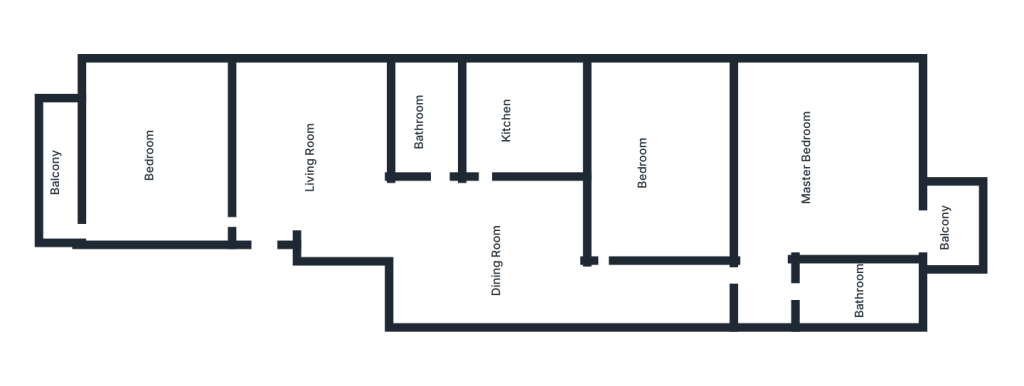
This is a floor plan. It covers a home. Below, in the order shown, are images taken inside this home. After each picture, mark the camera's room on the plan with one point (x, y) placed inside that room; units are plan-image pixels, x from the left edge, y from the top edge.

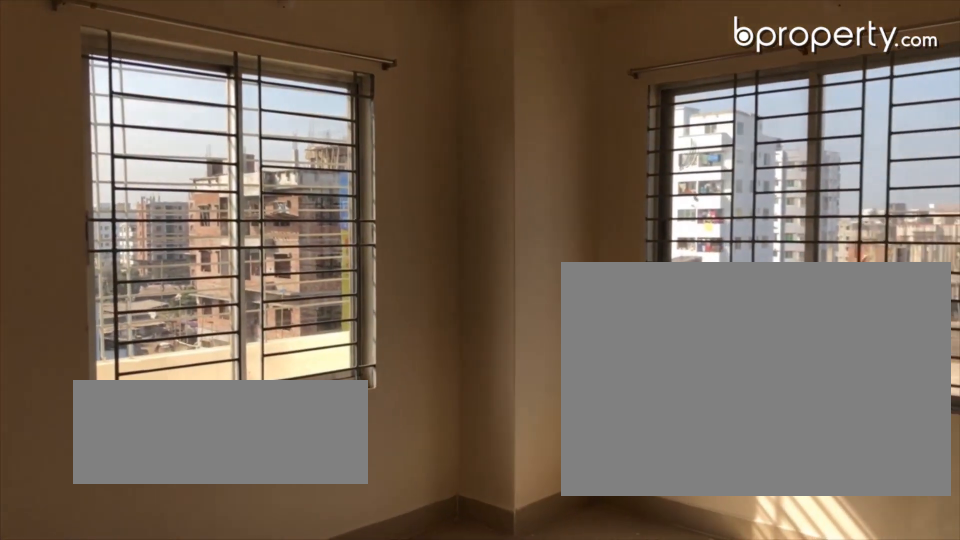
(167, 159)
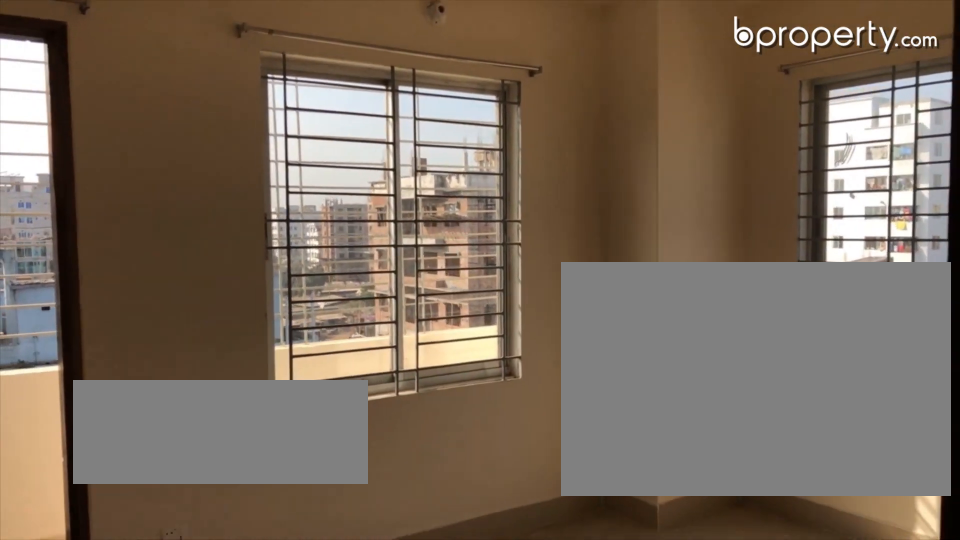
(165, 151)
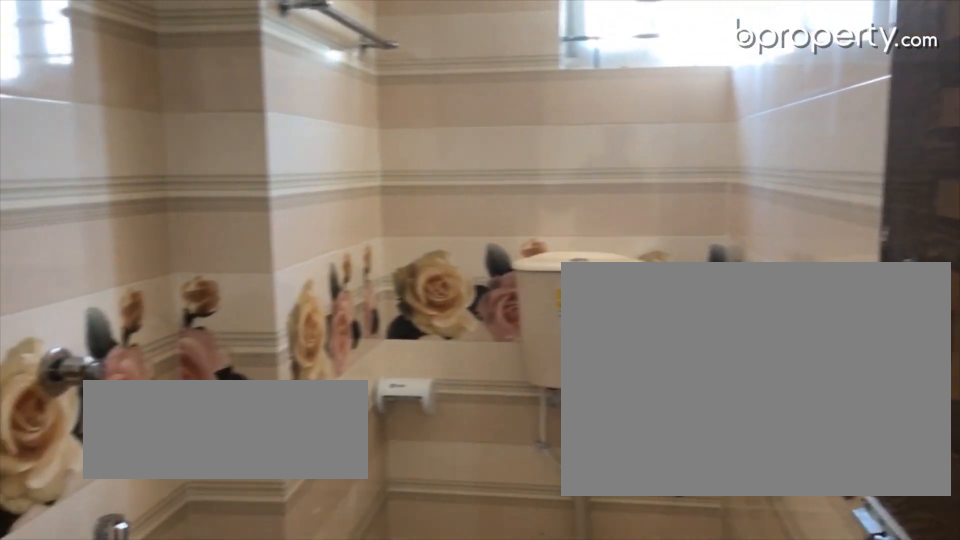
(424, 109)
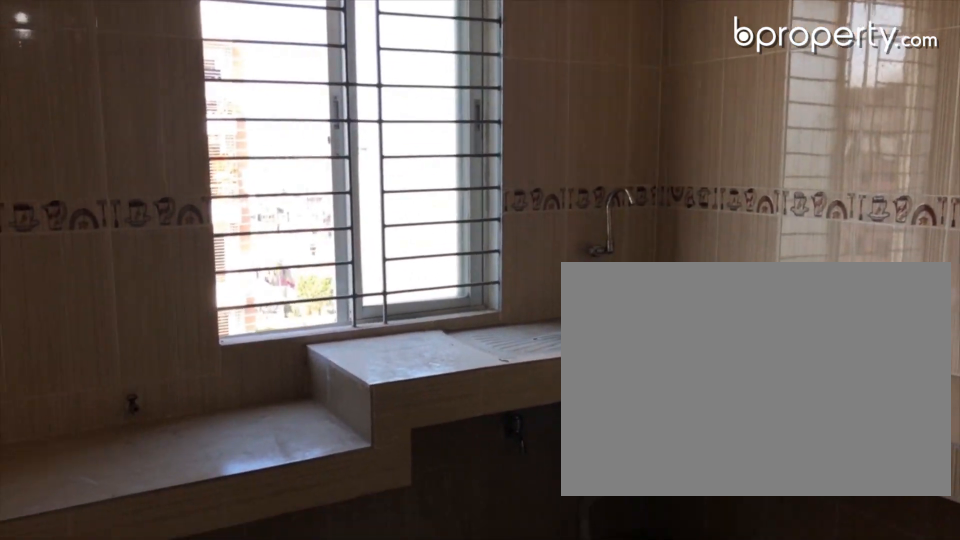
(506, 122)
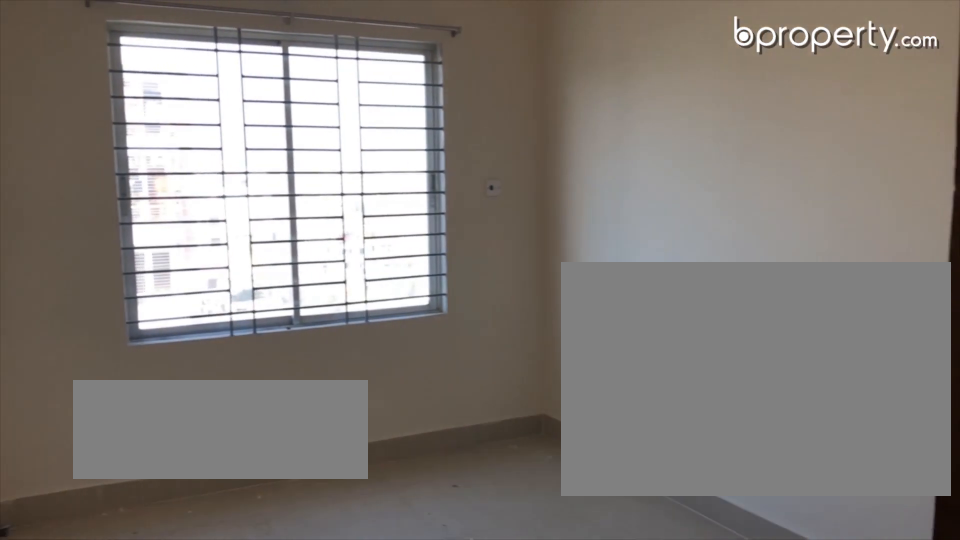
(668, 154)
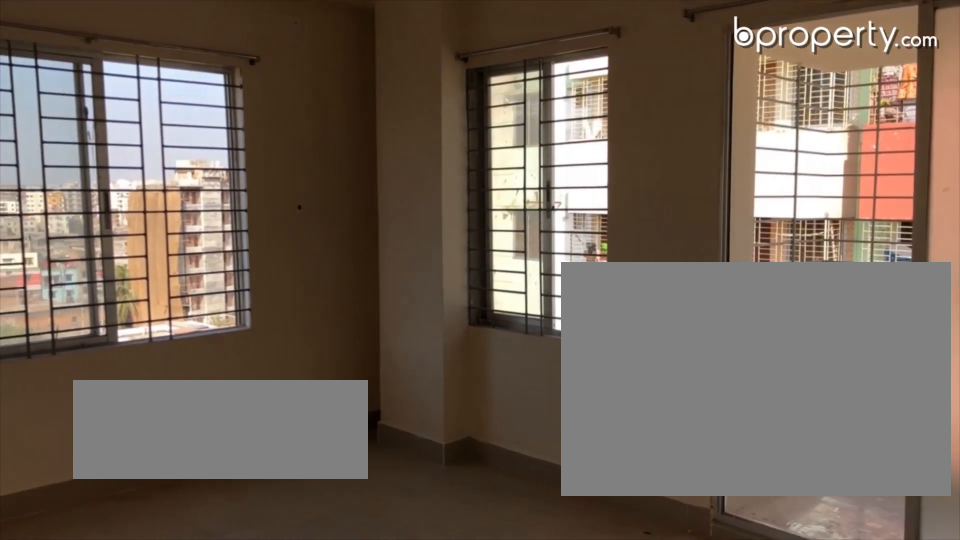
(839, 171)
